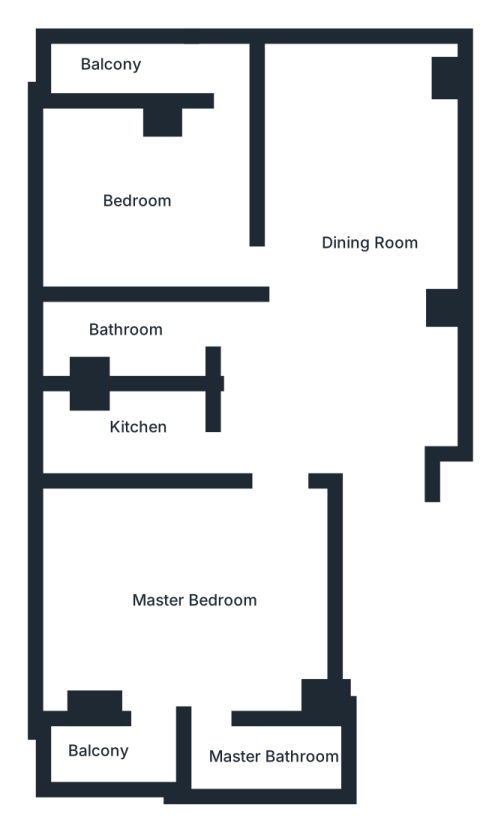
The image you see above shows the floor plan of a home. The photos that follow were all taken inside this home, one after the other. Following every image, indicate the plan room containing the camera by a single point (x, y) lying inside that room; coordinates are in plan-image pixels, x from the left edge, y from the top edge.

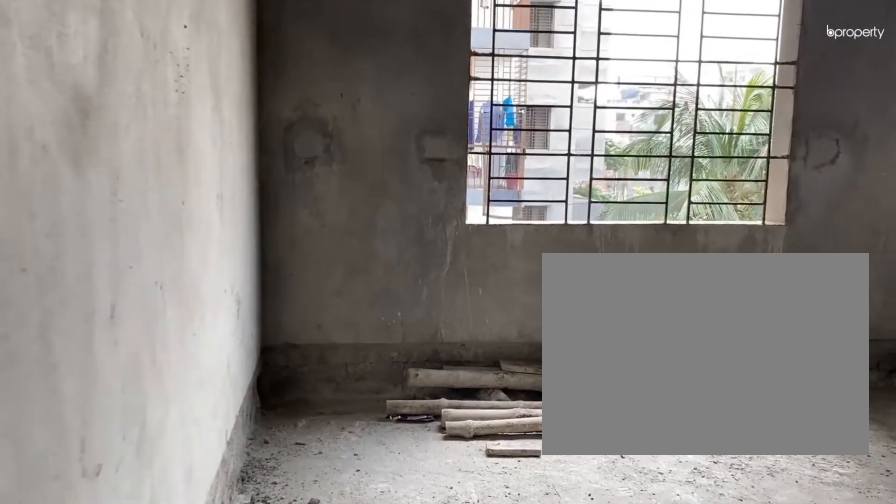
(158, 201)
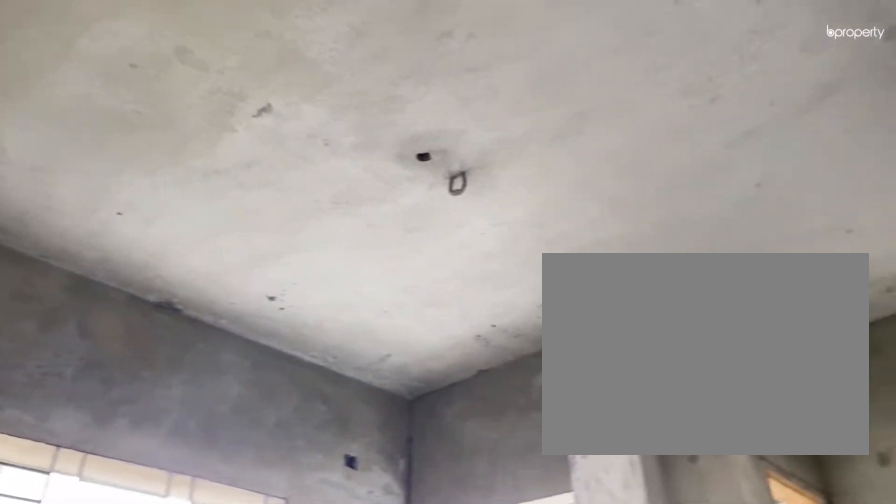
(158, 201)
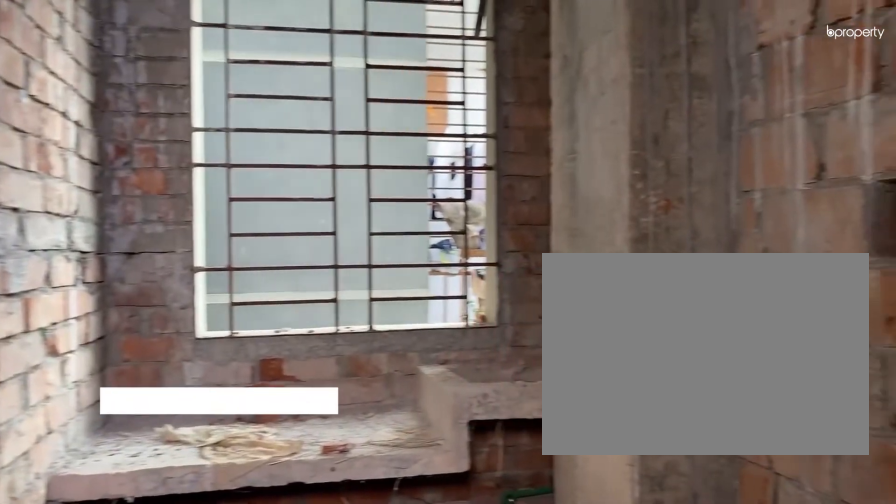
(138, 431)
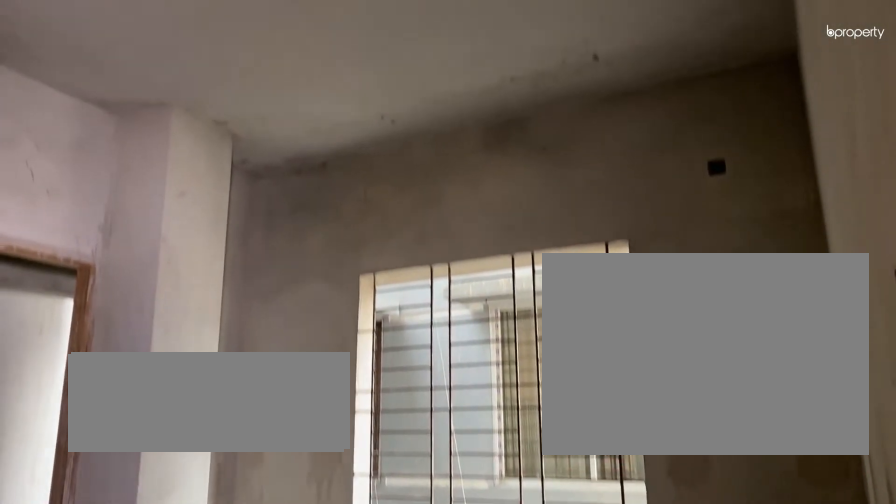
(207, 598)
